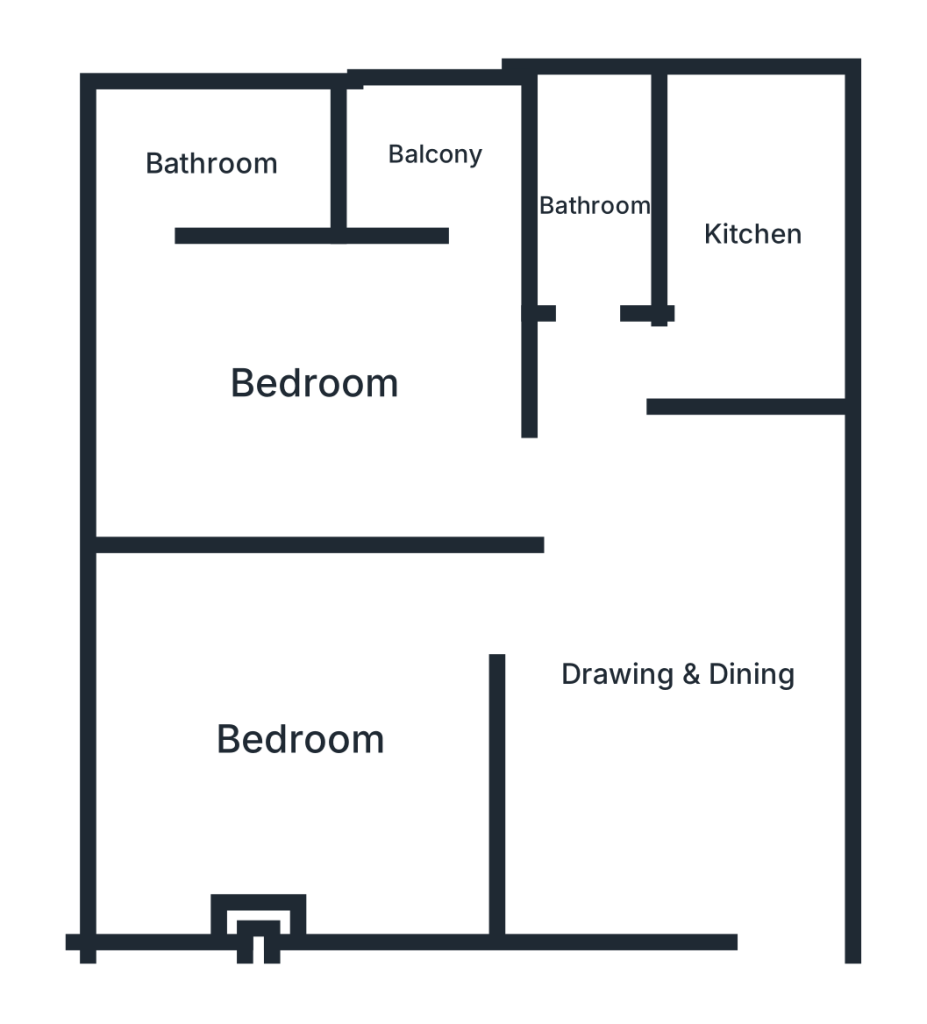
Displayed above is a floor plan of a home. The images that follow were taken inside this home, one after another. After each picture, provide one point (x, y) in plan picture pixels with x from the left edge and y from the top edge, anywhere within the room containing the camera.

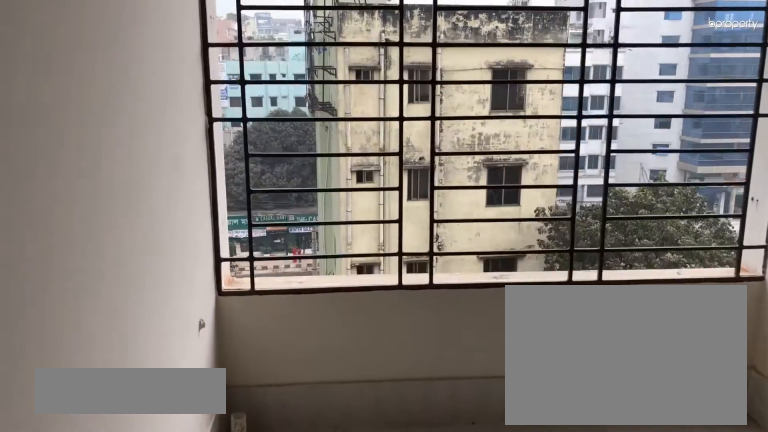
(435, 157)
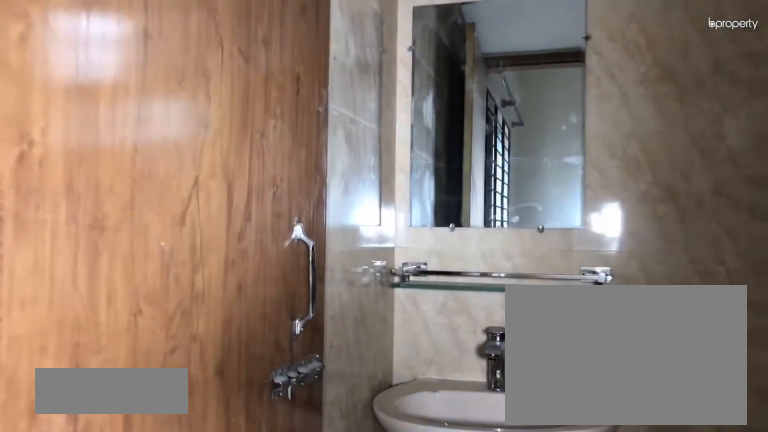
(210, 164)
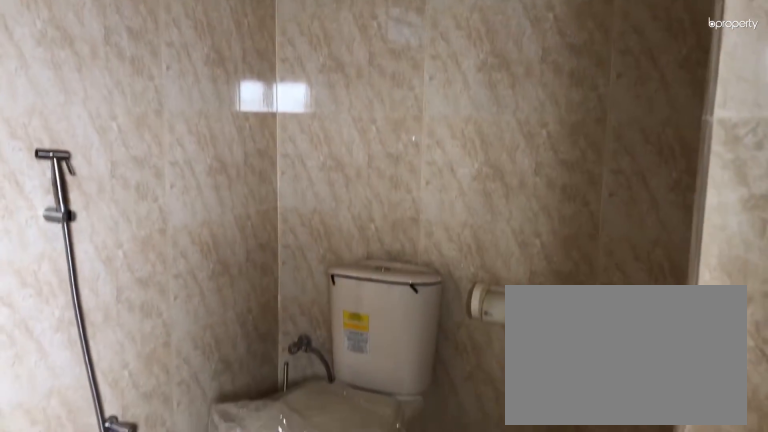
(210, 164)
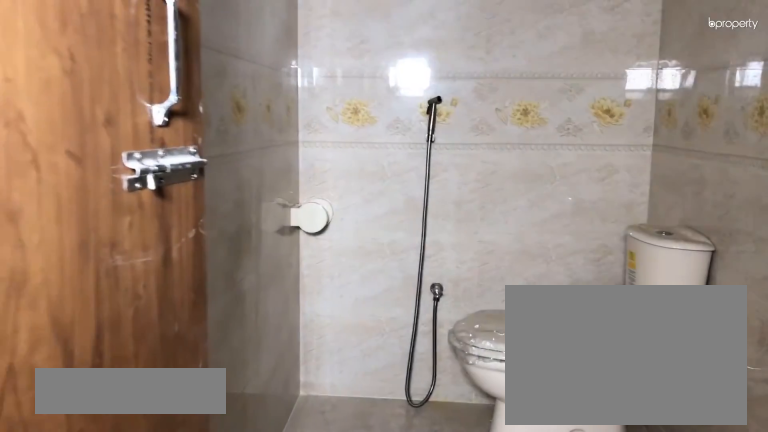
(591, 207)
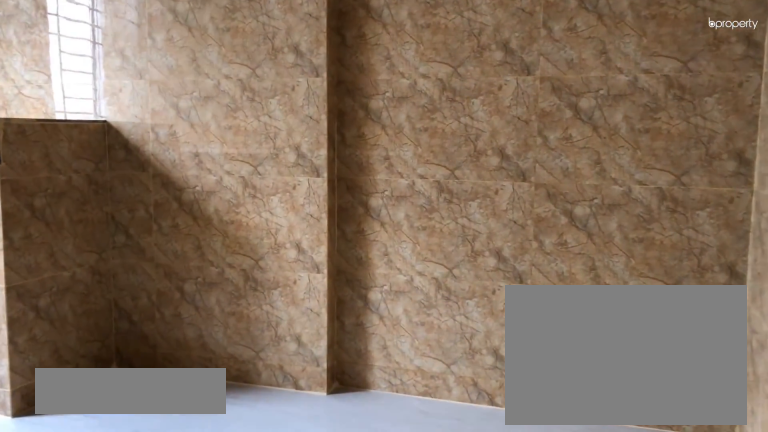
(751, 233)
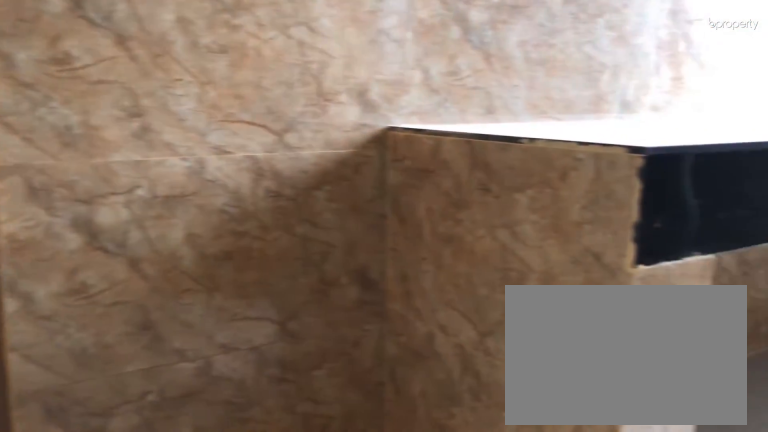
(751, 234)
